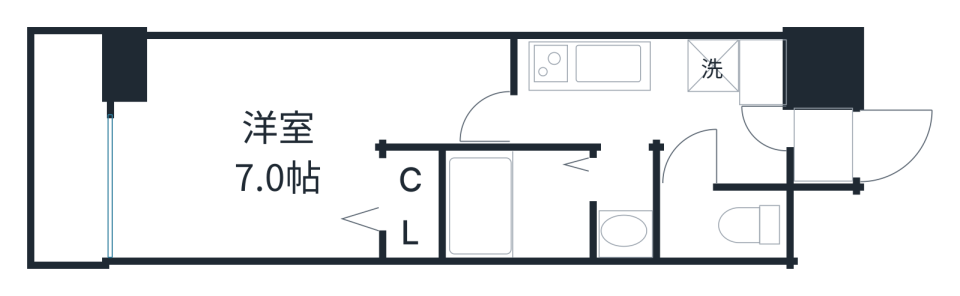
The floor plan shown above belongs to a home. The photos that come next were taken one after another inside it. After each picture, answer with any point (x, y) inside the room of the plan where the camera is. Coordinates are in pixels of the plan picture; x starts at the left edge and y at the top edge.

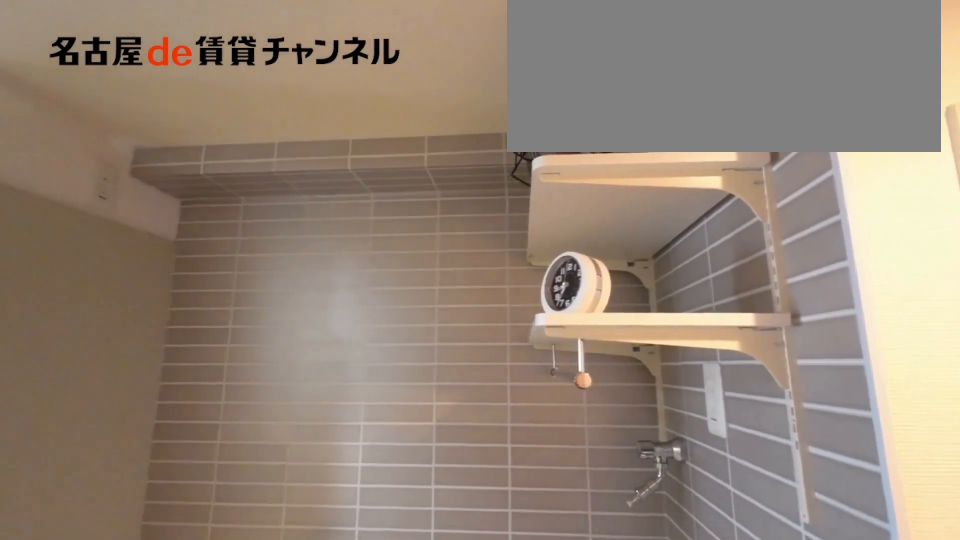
(704, 69)
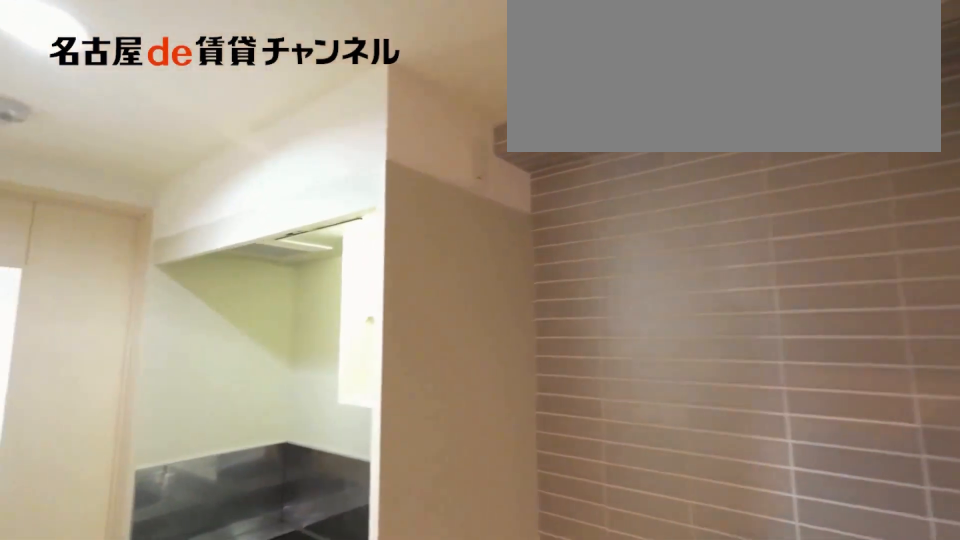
(704, 69)
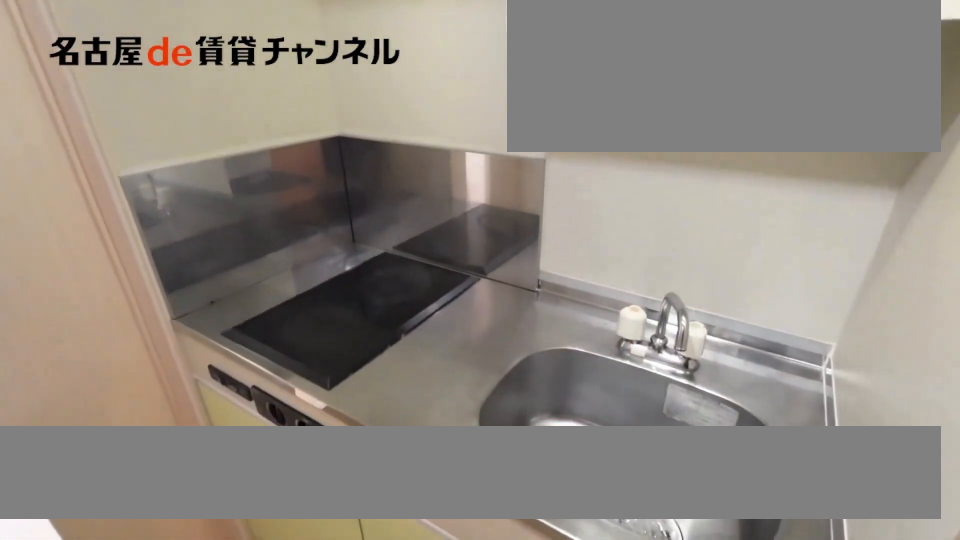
(601, 65)
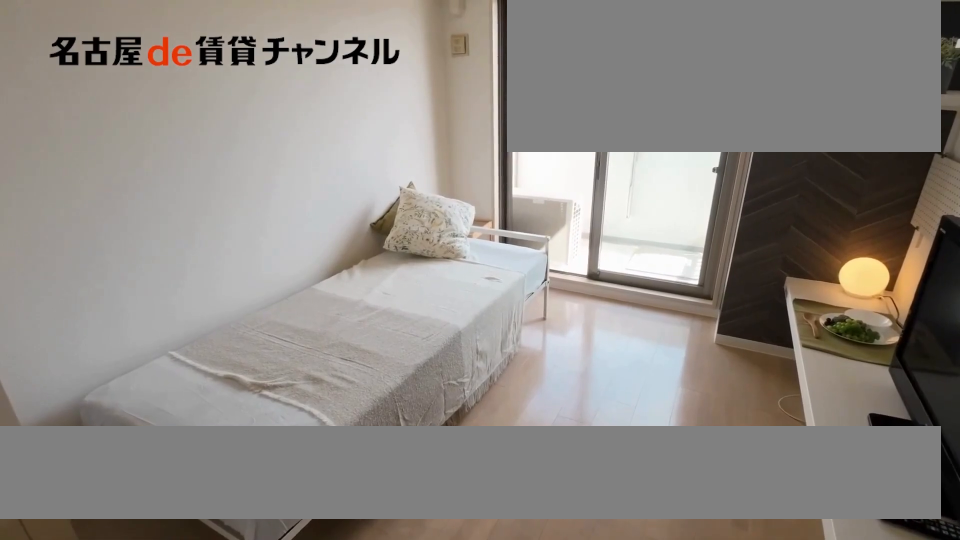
(284, 137)
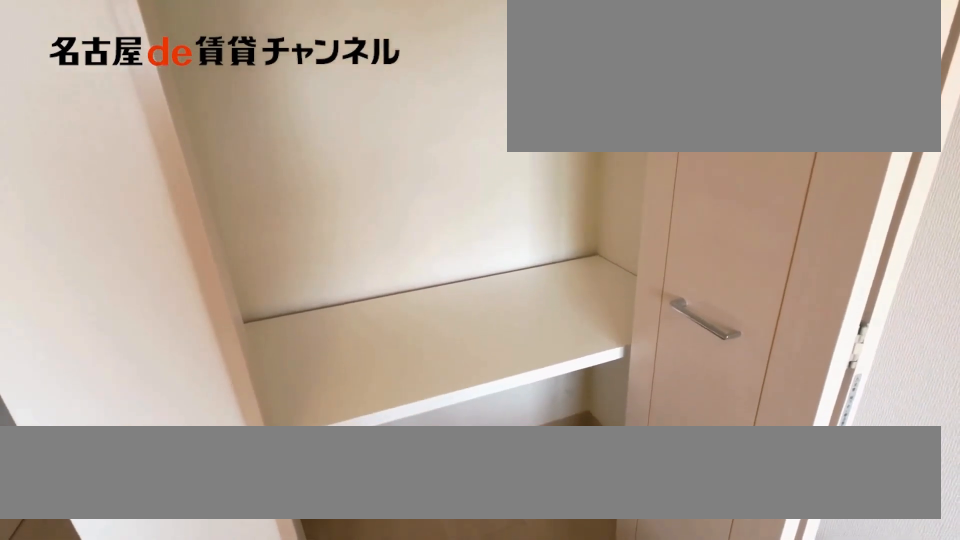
(409, 205)
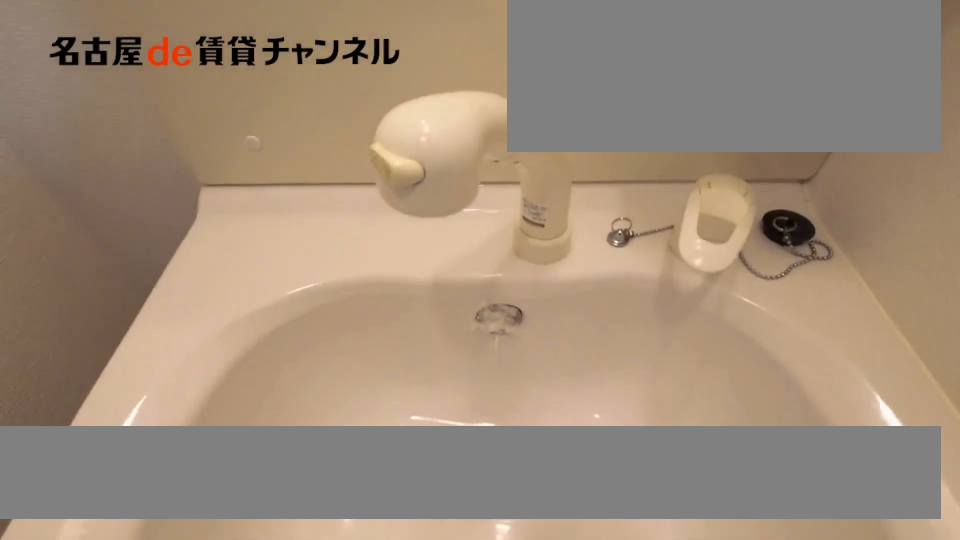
(635, 204)
